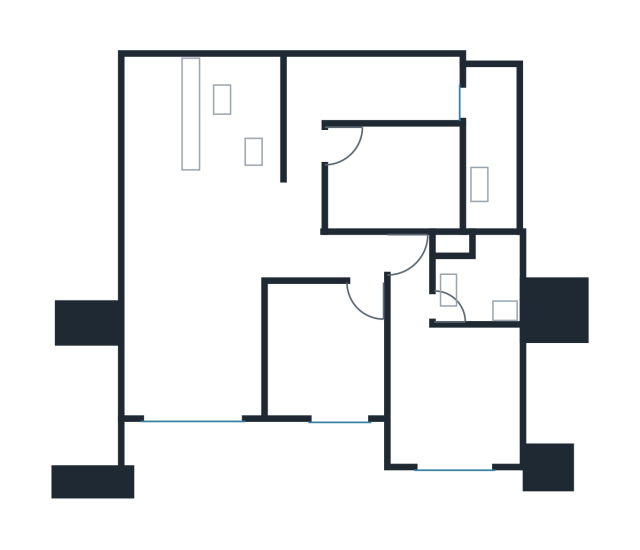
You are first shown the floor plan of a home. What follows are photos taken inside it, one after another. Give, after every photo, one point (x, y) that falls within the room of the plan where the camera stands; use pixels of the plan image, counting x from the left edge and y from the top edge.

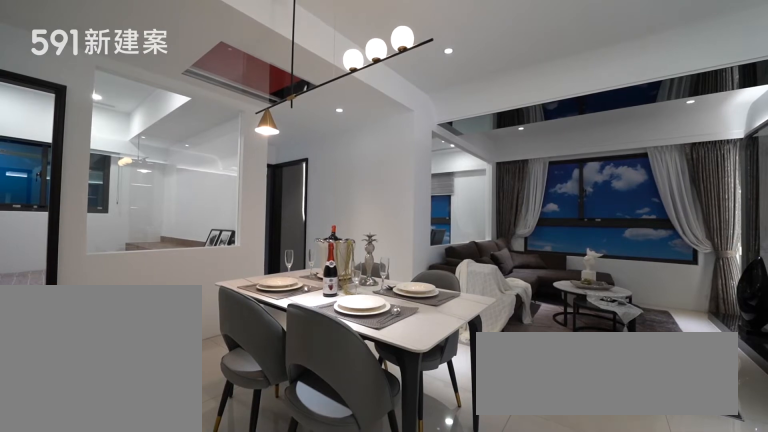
(207, 229)
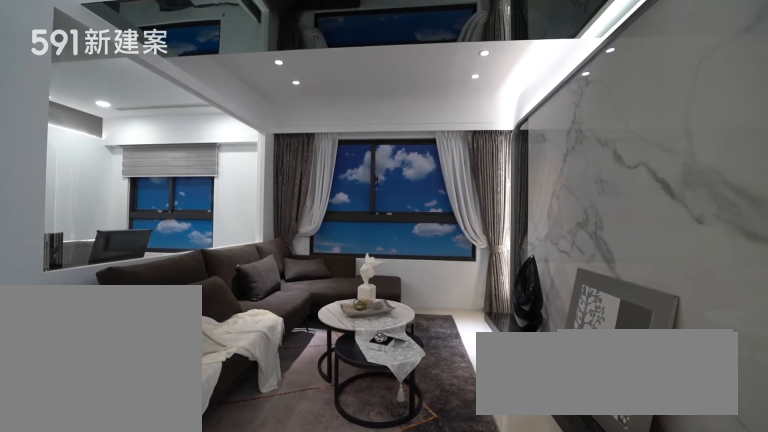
(193, 347)
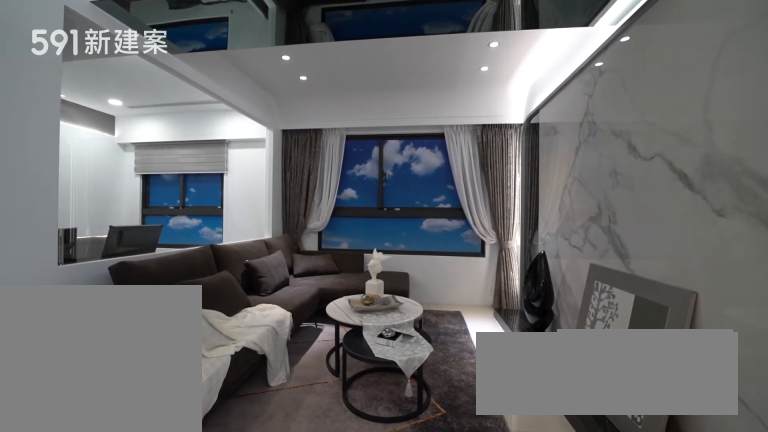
(193, 347)
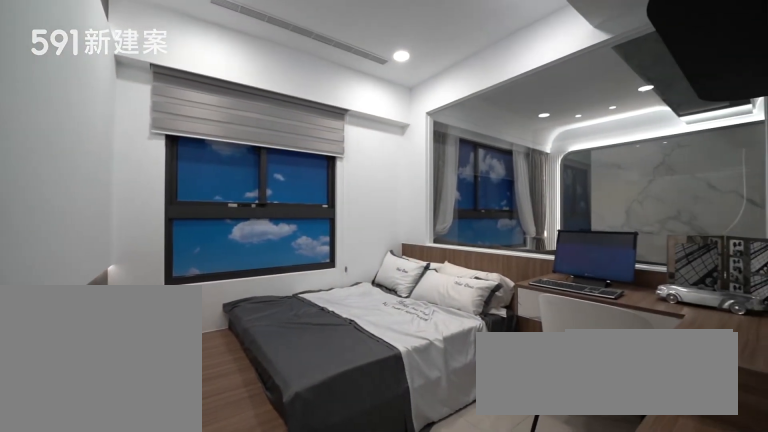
(325, 348)
